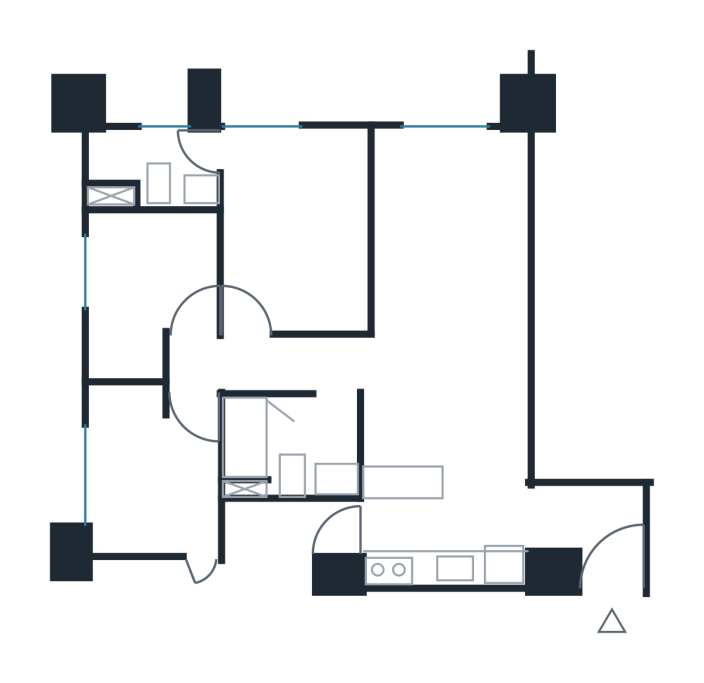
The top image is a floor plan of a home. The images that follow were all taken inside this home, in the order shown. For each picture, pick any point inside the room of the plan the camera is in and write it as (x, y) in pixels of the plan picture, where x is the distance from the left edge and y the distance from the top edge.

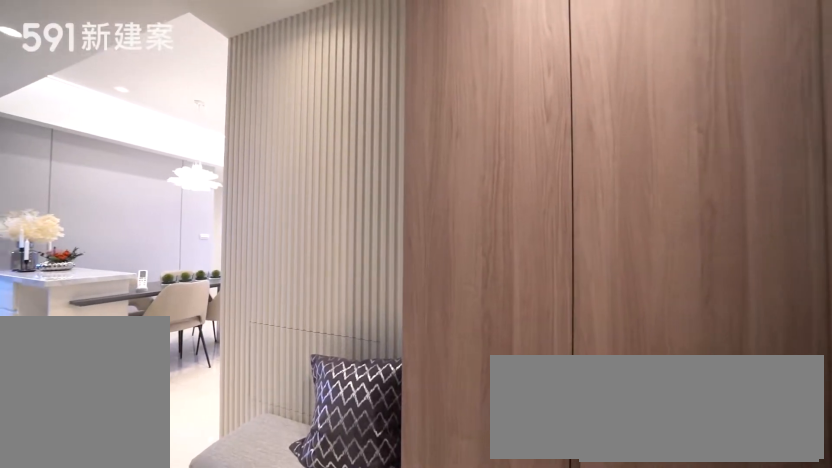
(592, 533)
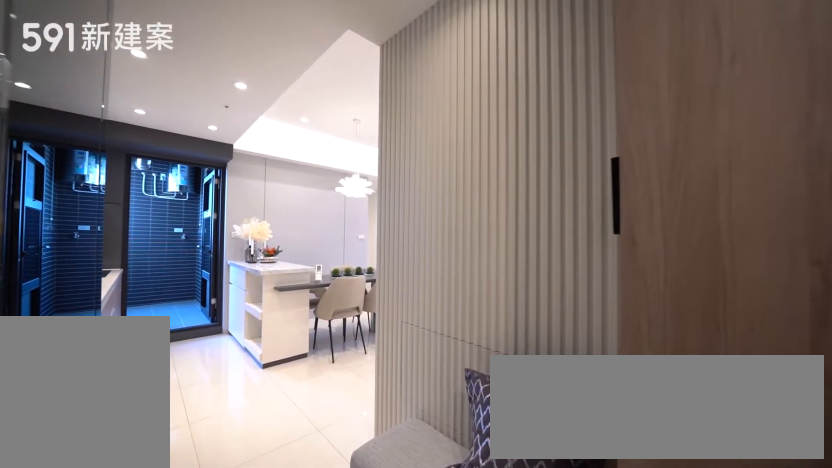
(592, 533)
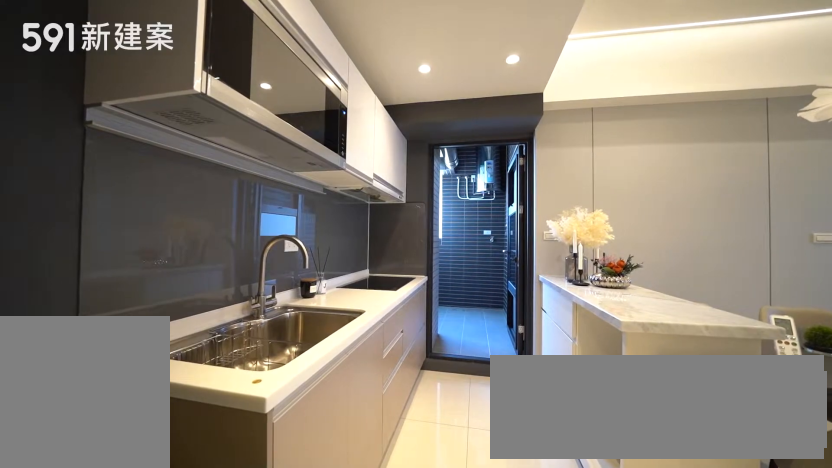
(444, 544)
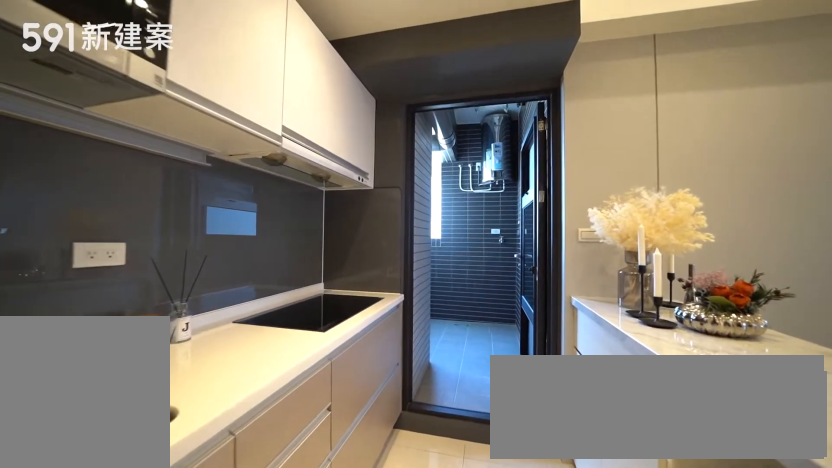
(444, 544)
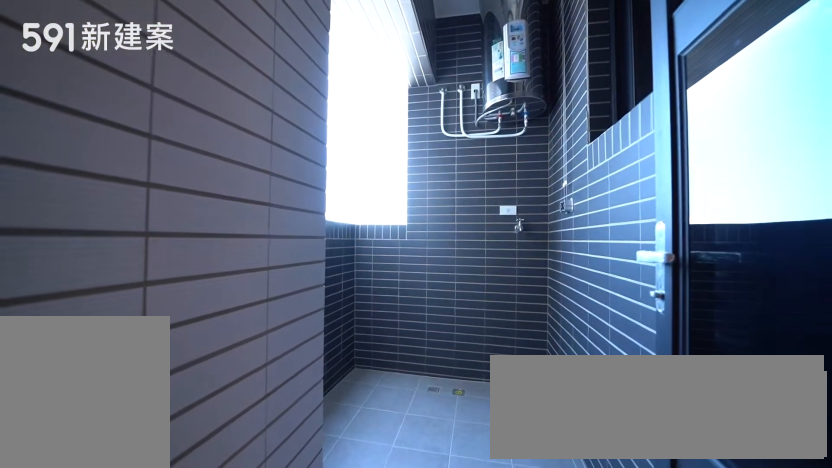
(282, 543)
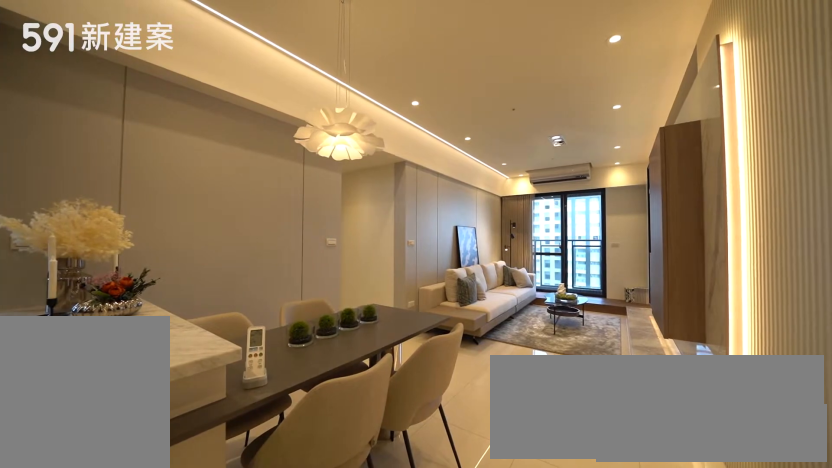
(446, 429)
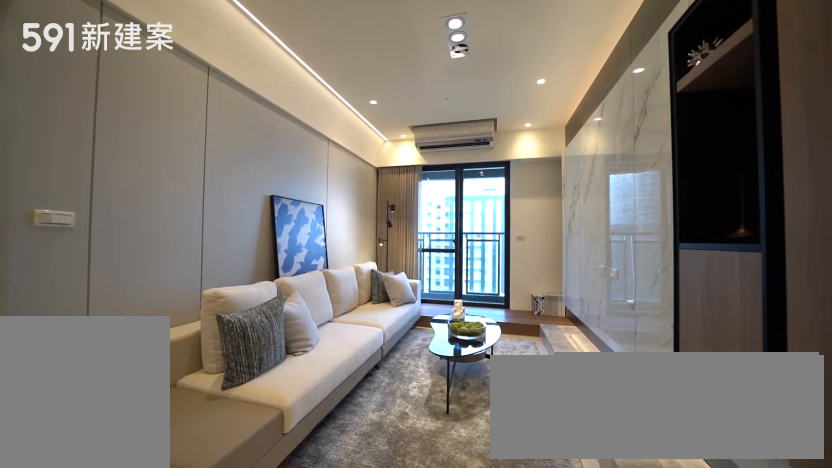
(452, 246)
